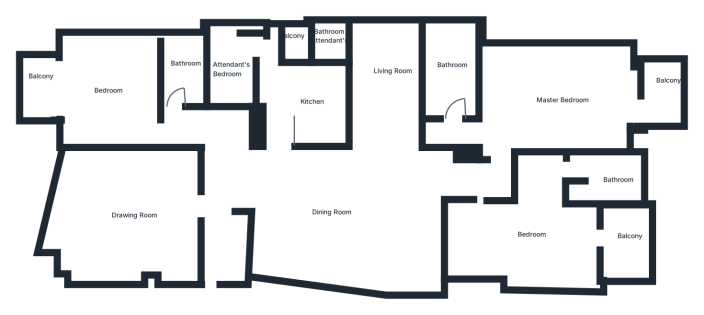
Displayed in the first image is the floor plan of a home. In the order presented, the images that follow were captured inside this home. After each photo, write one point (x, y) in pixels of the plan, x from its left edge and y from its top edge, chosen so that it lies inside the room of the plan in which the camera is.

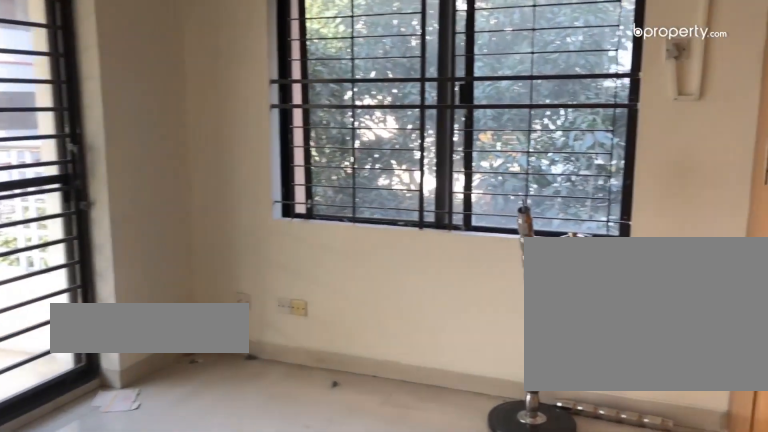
(113, 95)
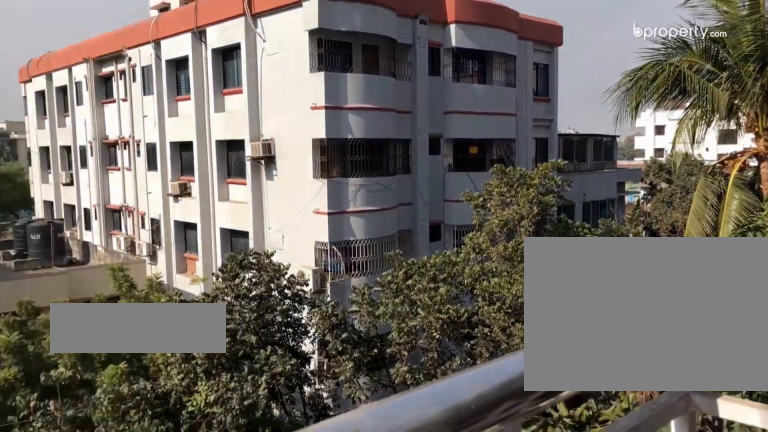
(37, 90)
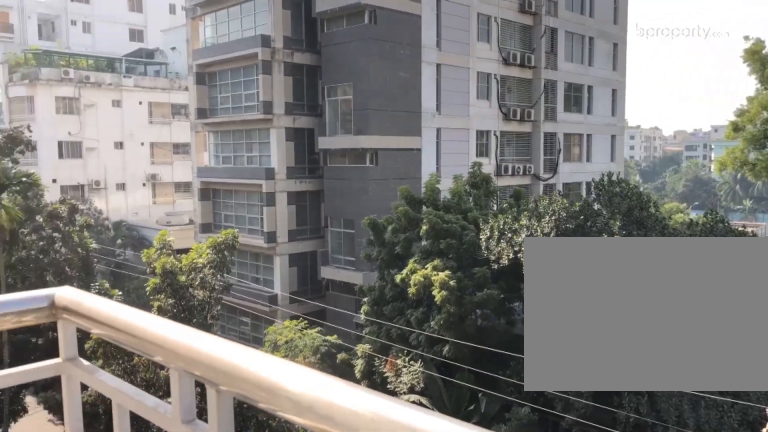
(37, 90)
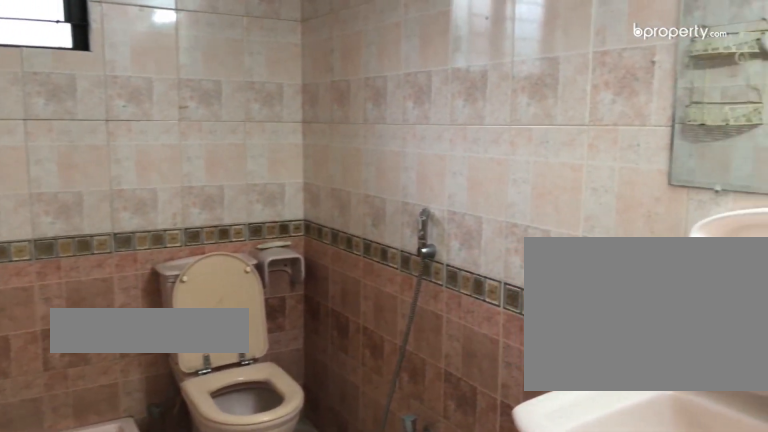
(179, 78)
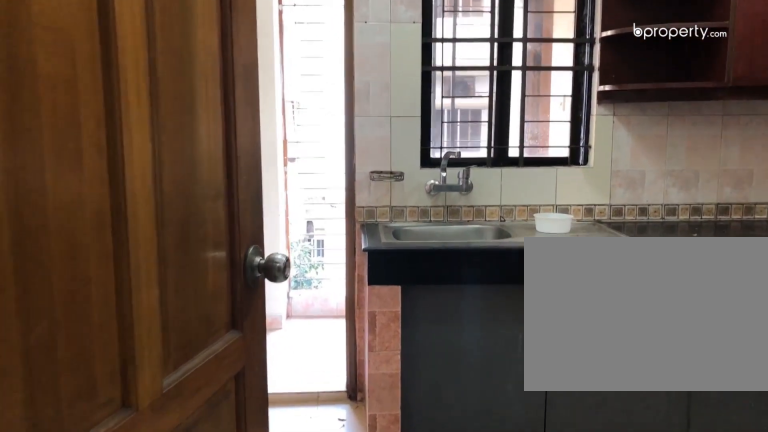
(301, 106)
